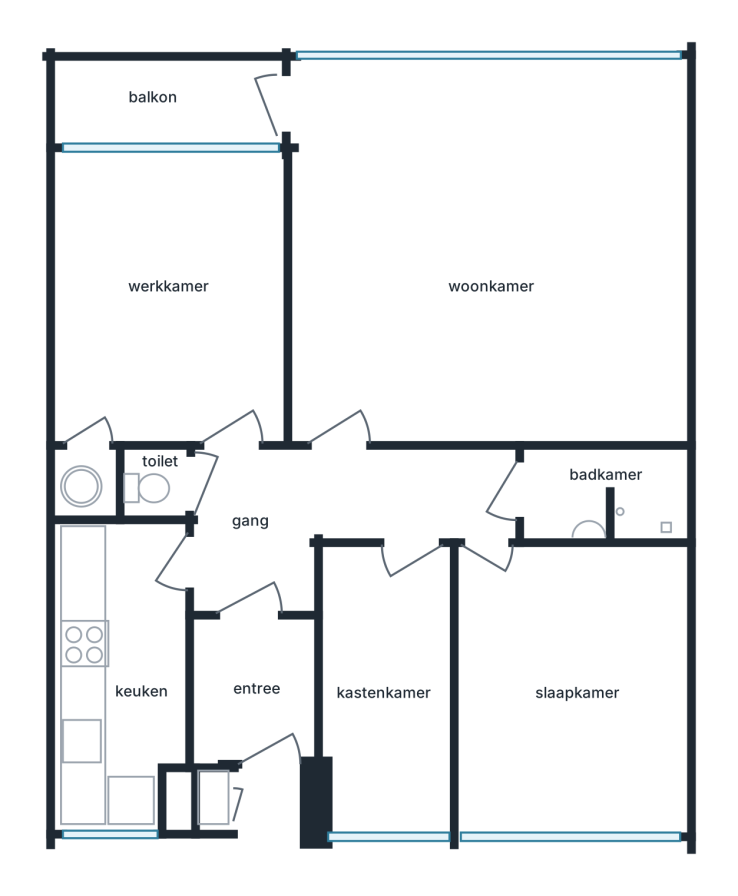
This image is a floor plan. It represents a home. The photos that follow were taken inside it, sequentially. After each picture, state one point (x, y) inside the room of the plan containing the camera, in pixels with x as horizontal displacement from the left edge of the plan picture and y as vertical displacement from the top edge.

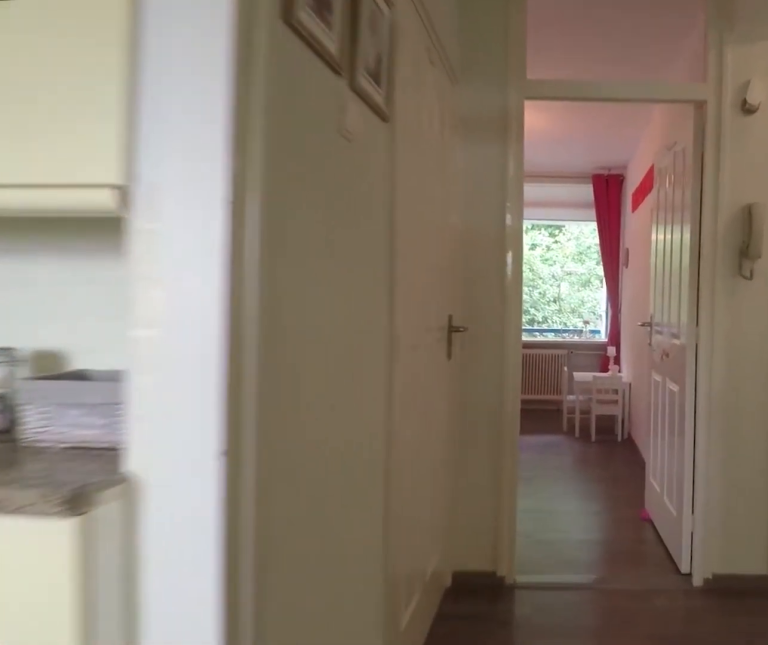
(332, 511)
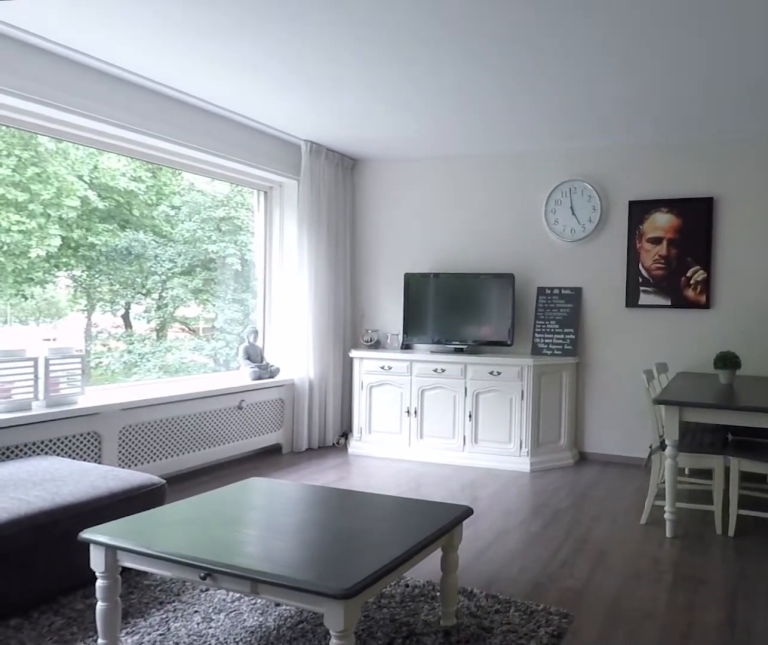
(488, 254)
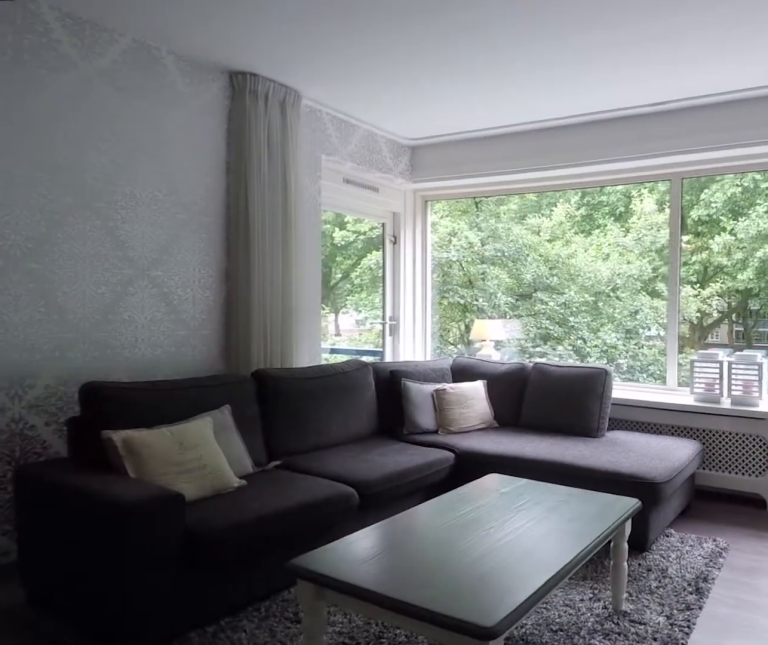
(488, 254)
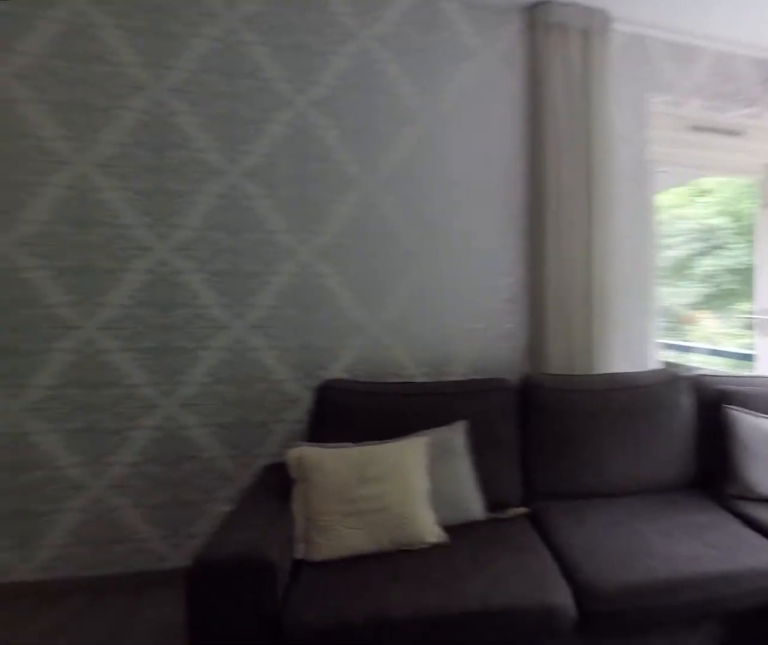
(488, 254)
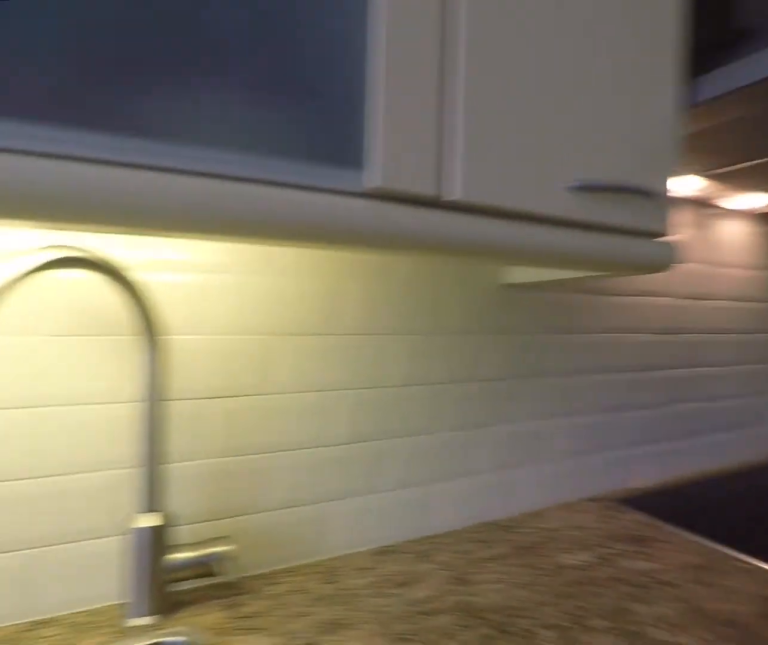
(120, 671)
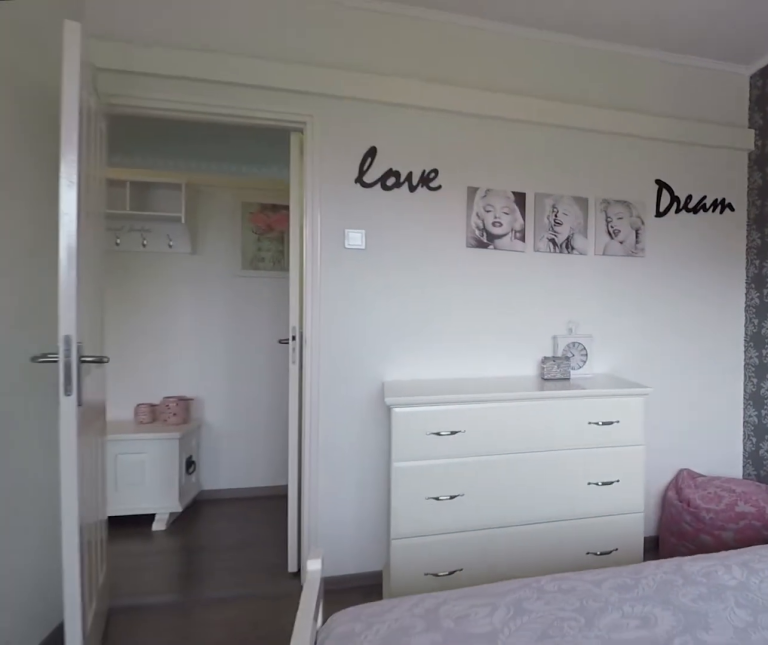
(570, 689)
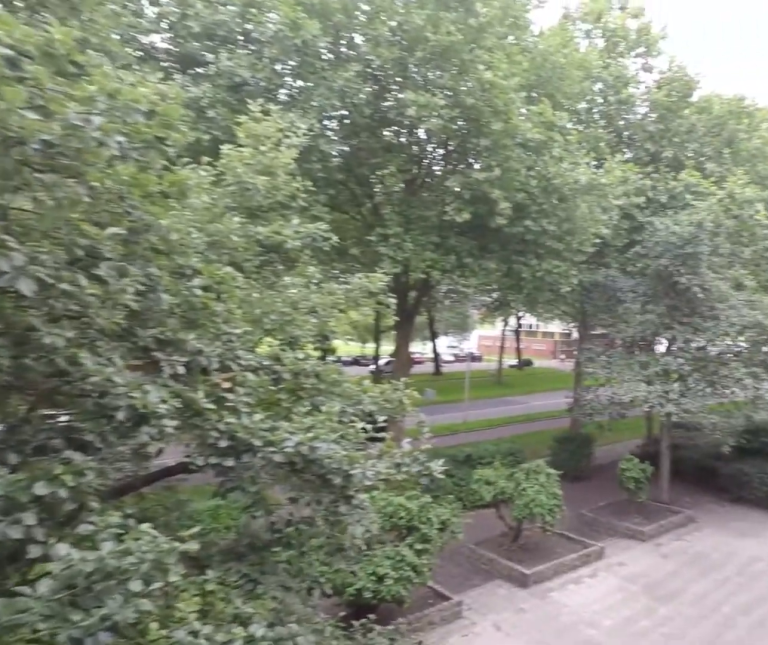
(167, 103)
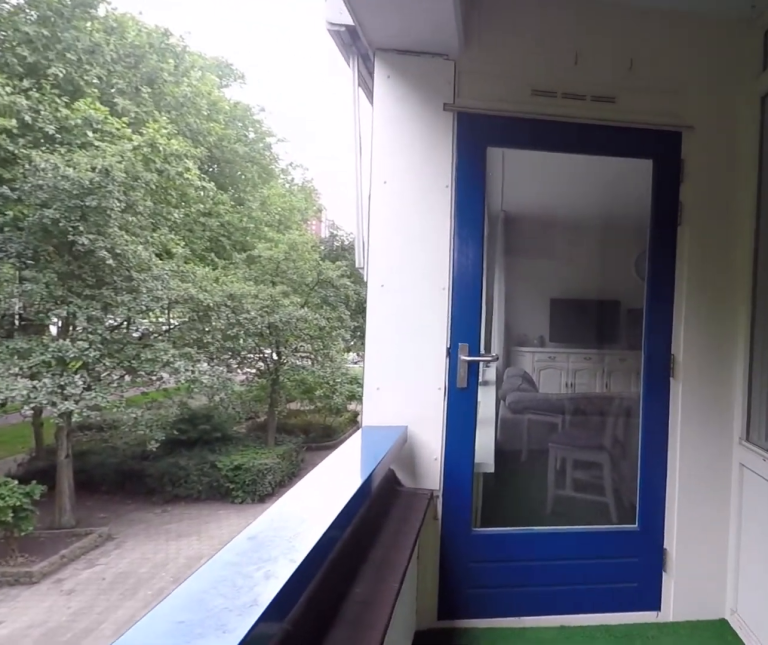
(167, 103)
